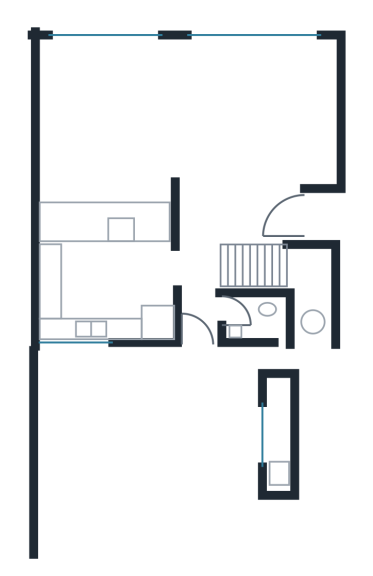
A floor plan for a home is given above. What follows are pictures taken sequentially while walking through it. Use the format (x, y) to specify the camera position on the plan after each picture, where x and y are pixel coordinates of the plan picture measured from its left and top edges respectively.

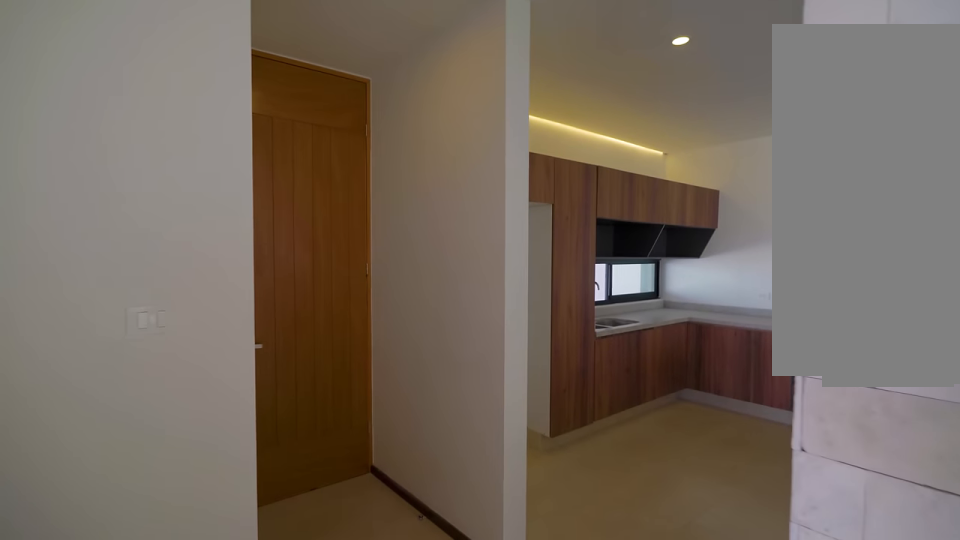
(213, 267)
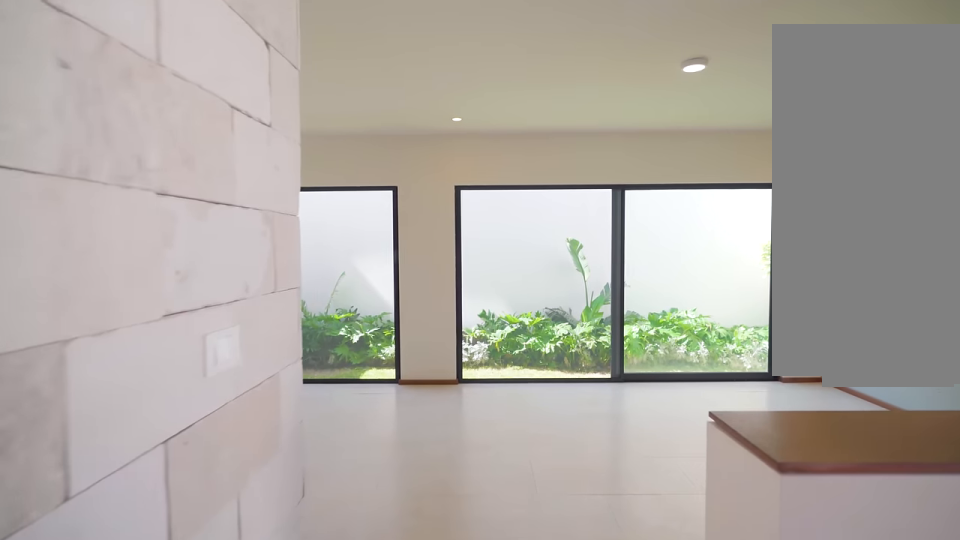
(199, 243)
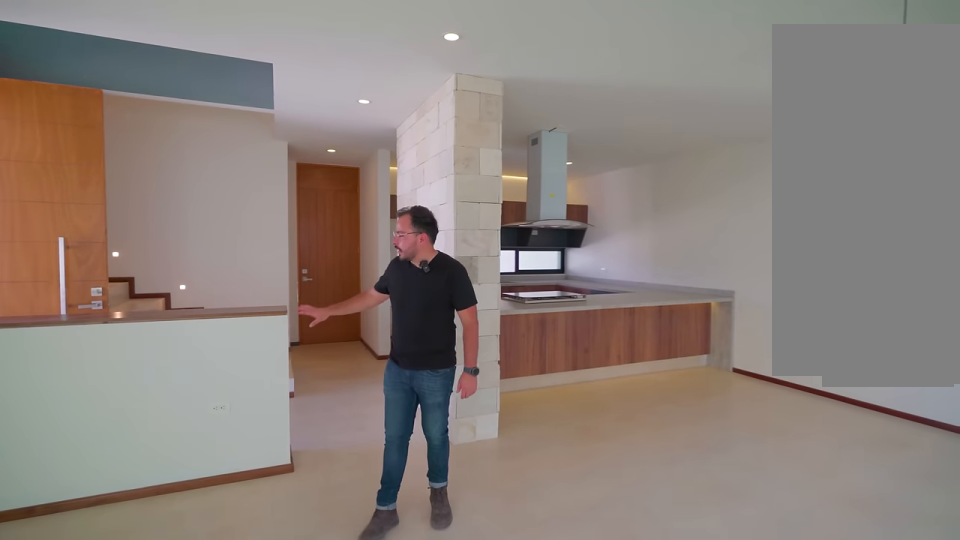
(286, 55)
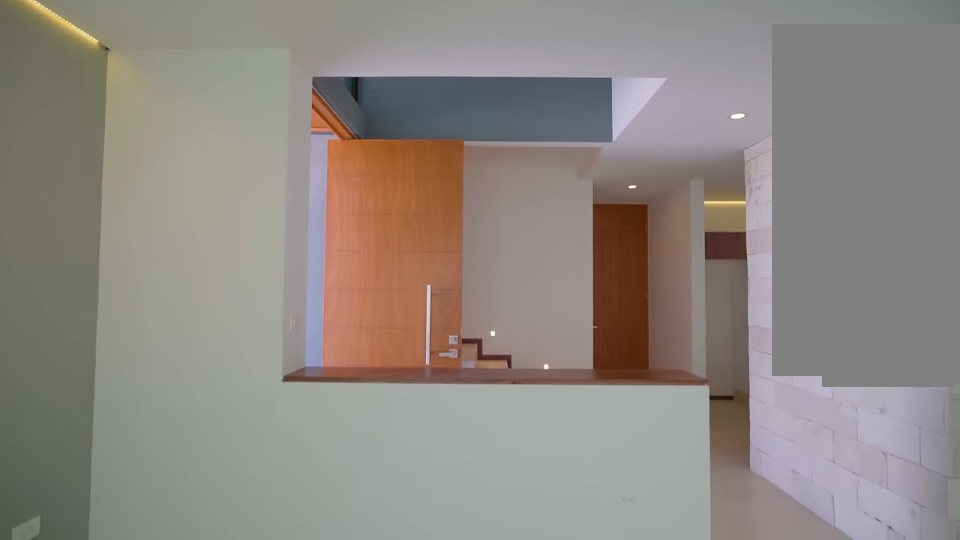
(256, 99)
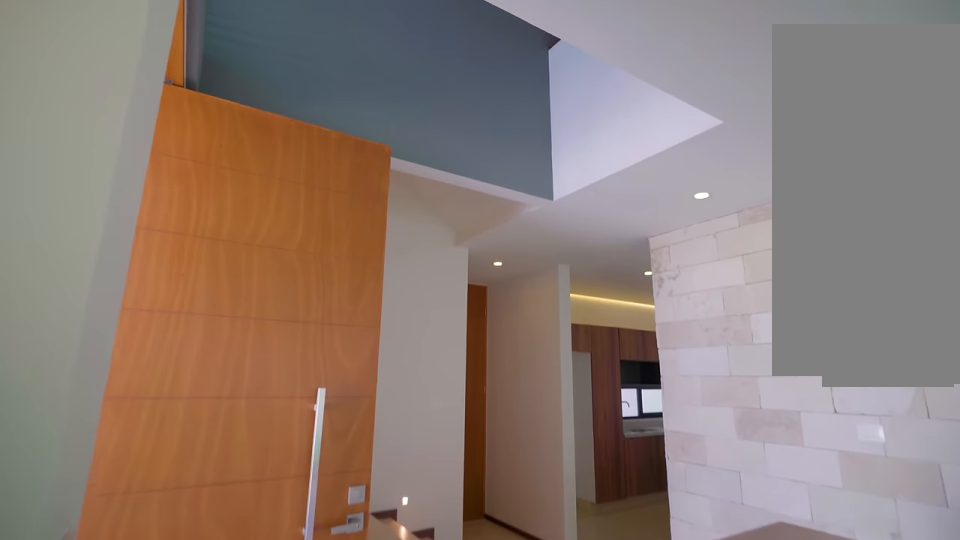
(272, 114)
